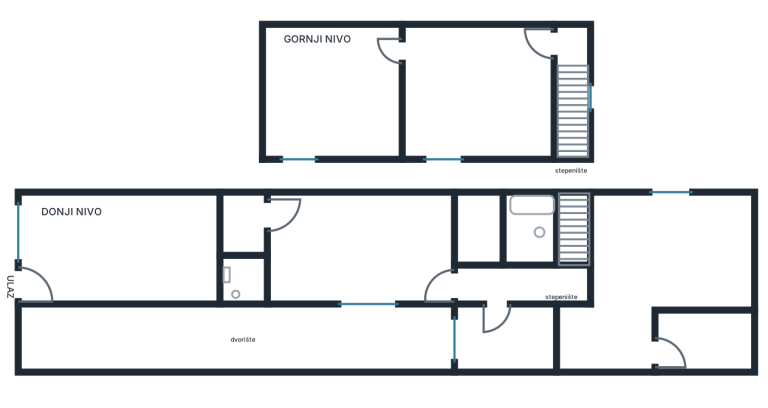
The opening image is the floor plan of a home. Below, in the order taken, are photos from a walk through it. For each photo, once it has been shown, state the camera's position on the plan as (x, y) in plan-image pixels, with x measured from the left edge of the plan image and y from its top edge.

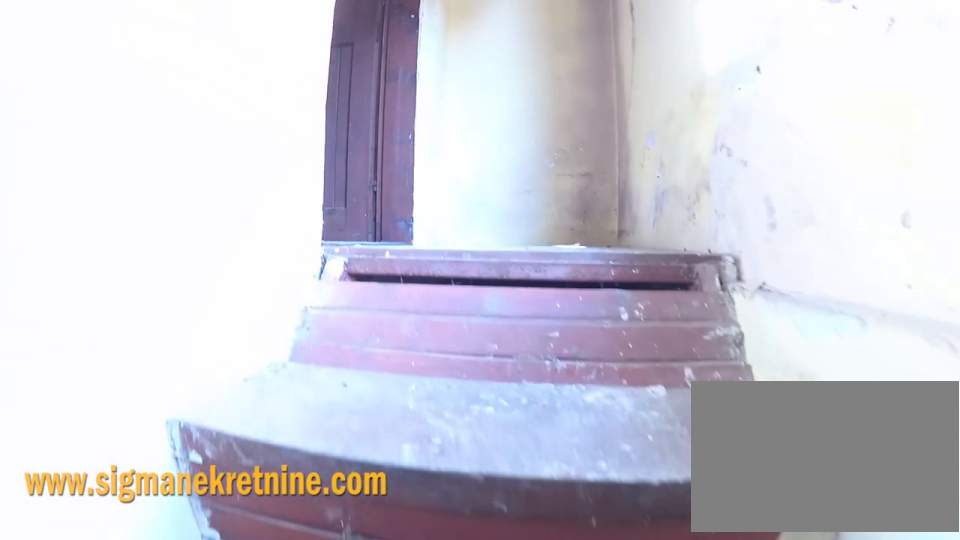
(571, 200)
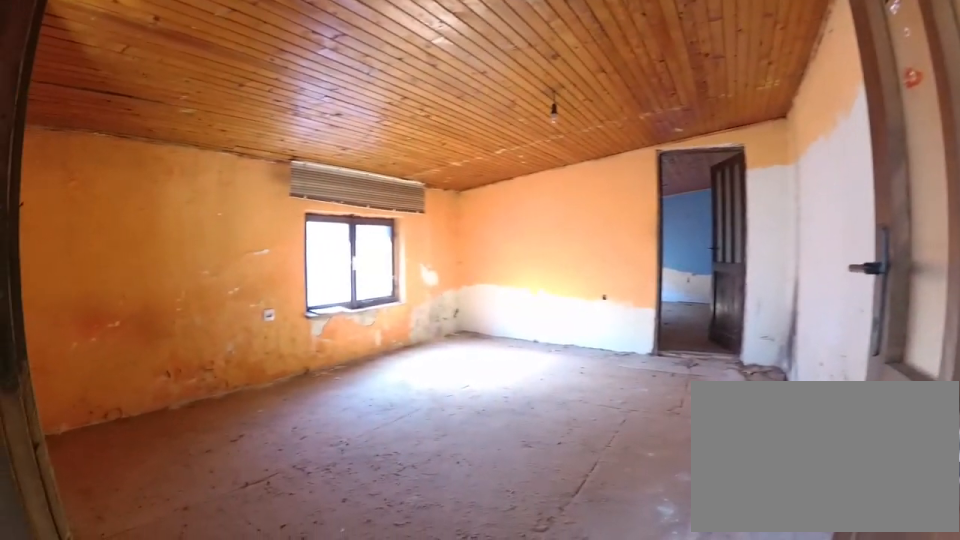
(561, 42)
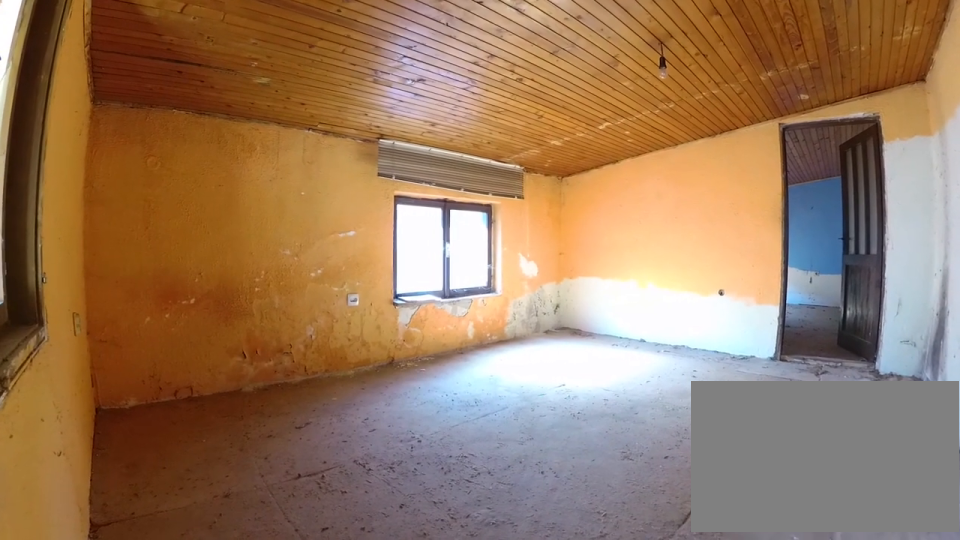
(545, 41)
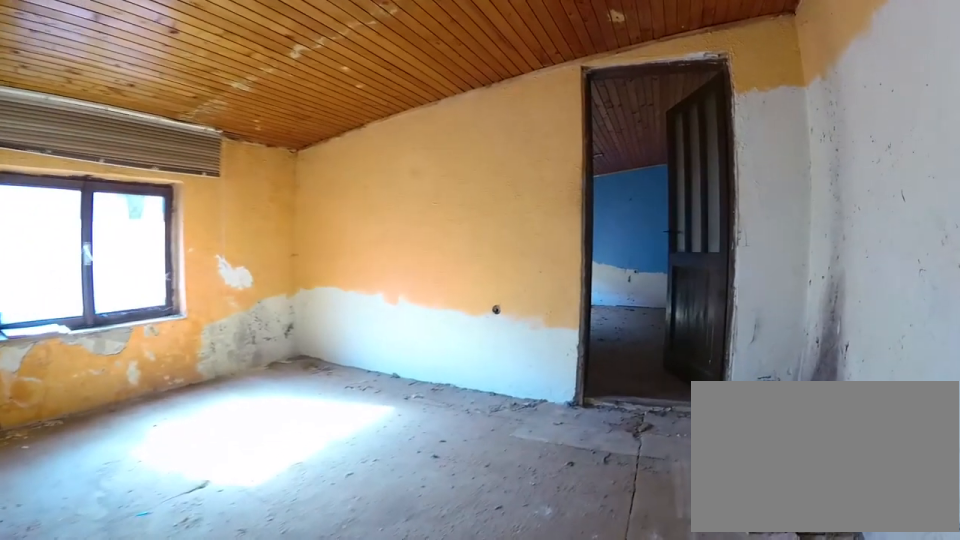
(512, 56)
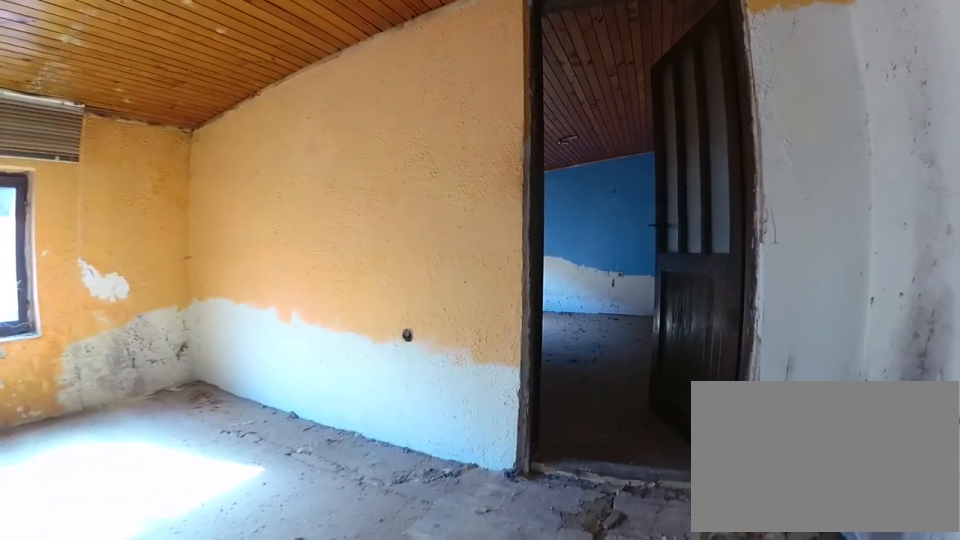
(479, 56)
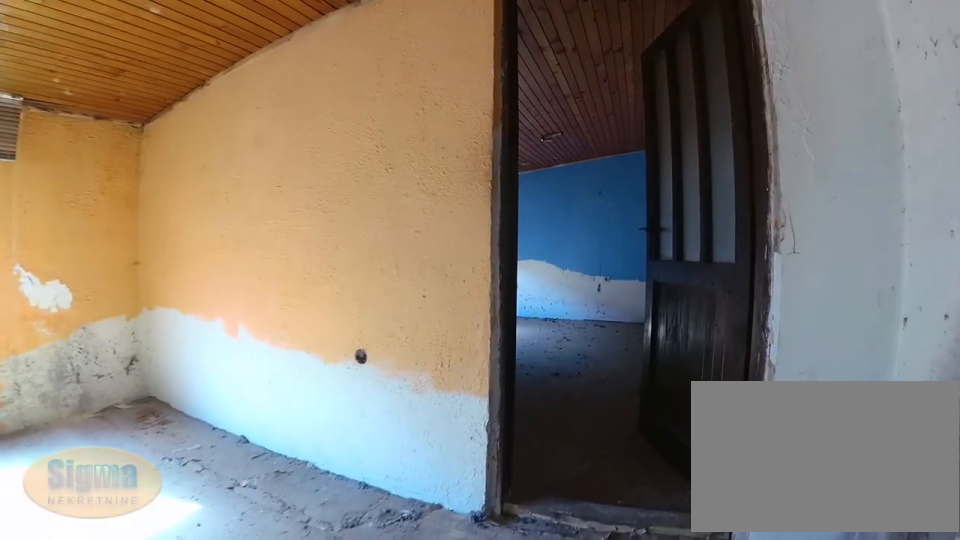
(469, 56)
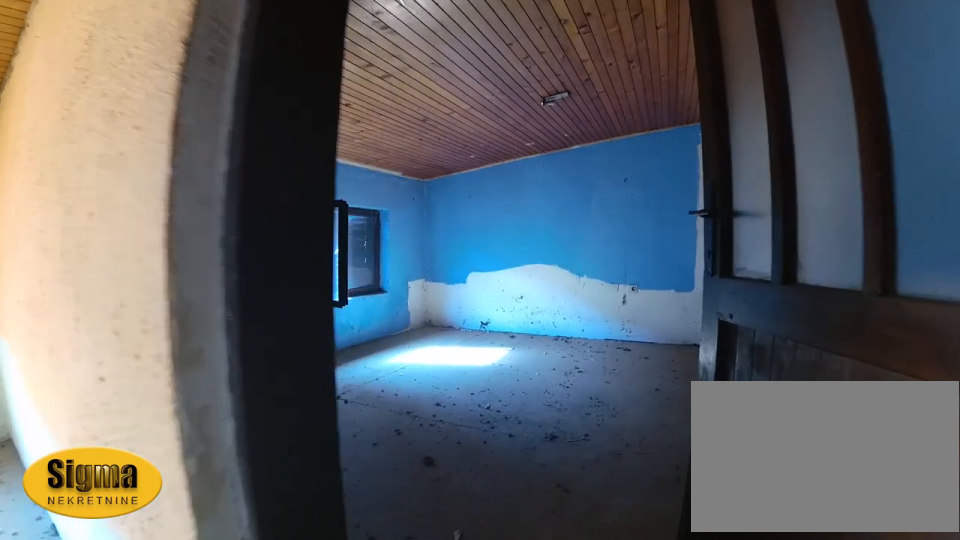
(426, 56)
